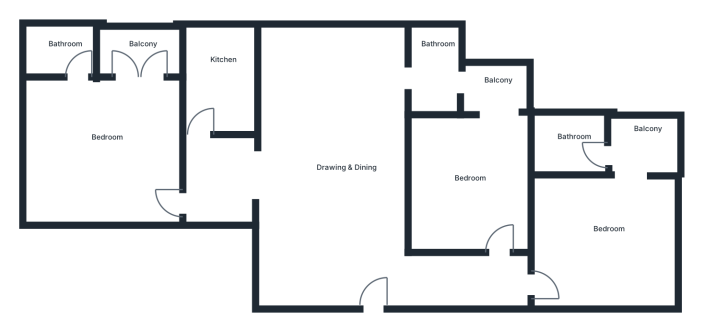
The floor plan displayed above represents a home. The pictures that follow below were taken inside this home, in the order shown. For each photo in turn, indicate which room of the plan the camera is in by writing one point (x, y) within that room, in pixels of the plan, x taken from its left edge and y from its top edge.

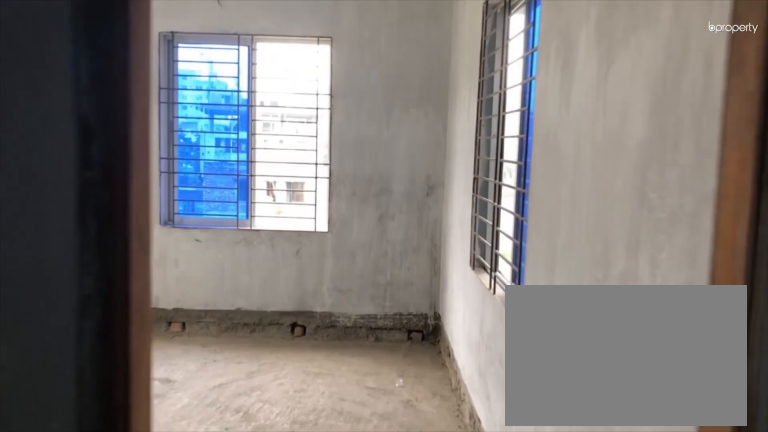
(564, 260)
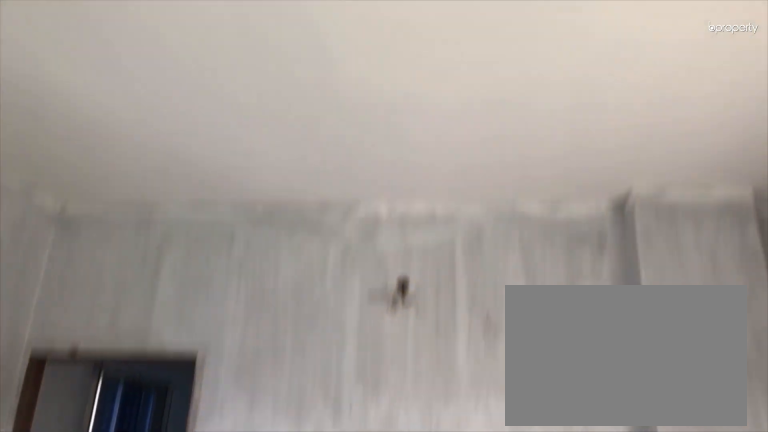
(615, 230)
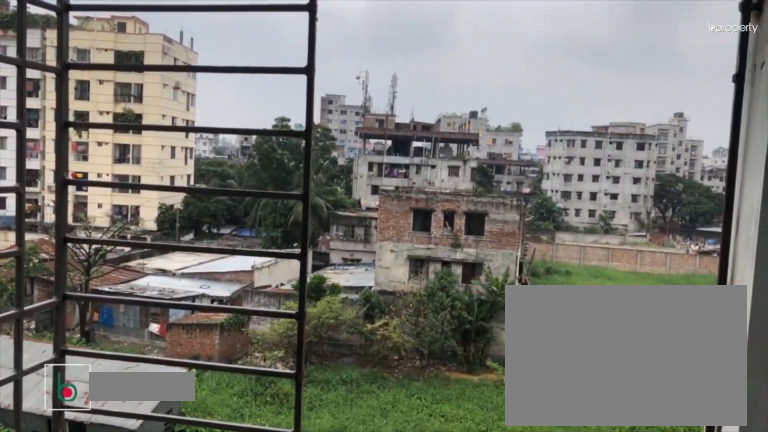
(645, 137)
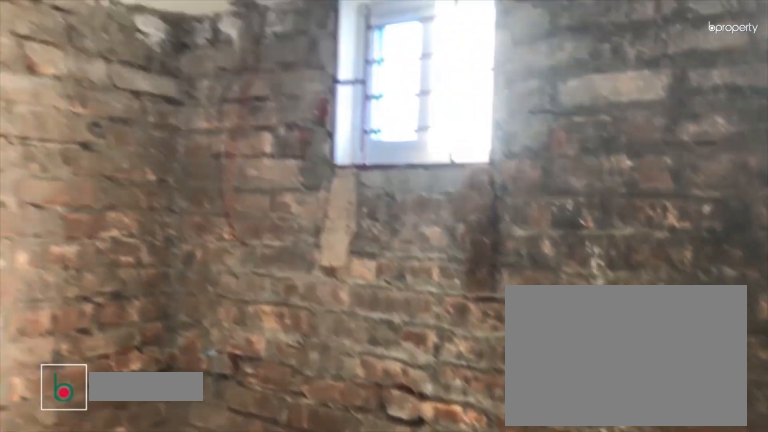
(577, 137)
